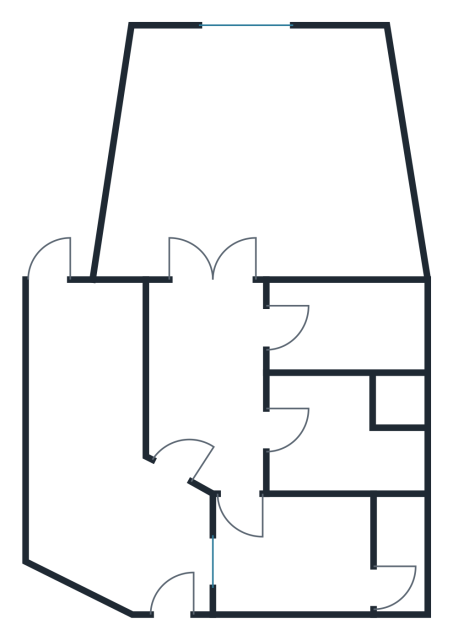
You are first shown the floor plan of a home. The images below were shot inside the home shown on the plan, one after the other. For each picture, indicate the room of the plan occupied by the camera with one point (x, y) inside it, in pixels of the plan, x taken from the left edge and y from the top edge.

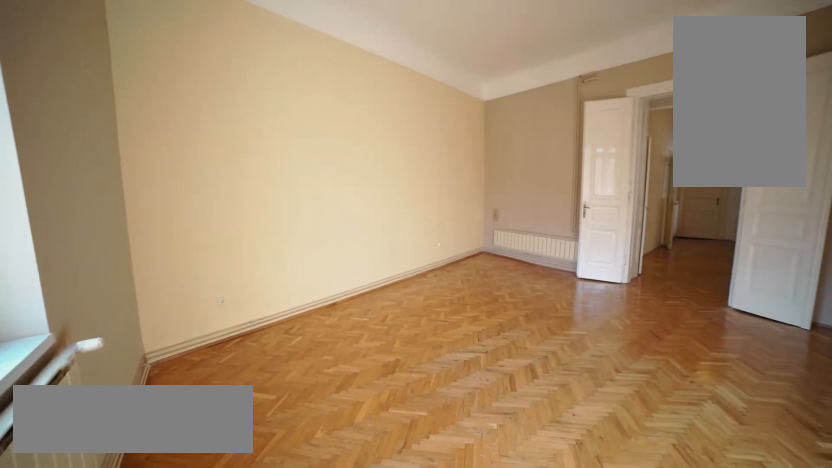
(167, 71)
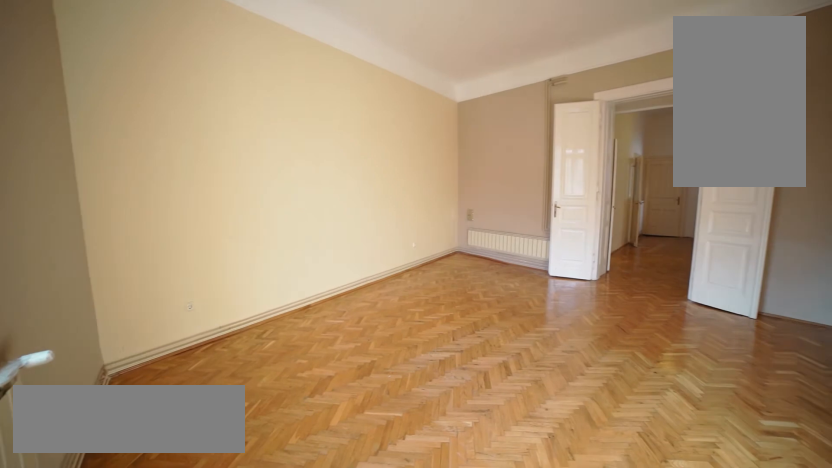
(168, 71)
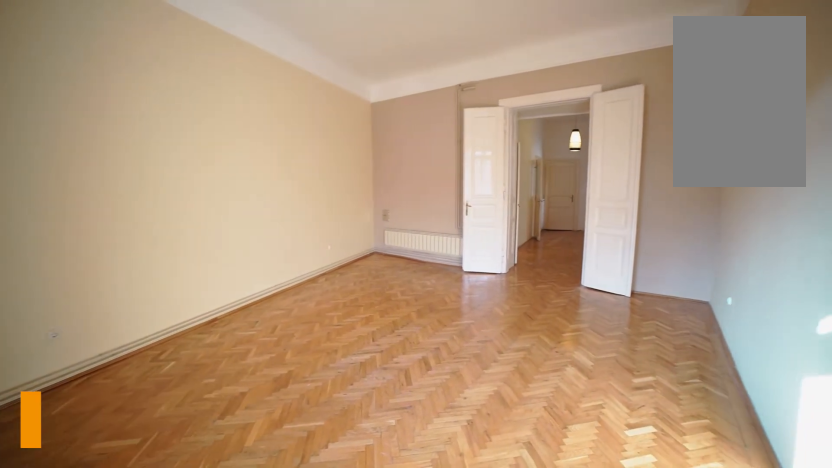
(168, 71)
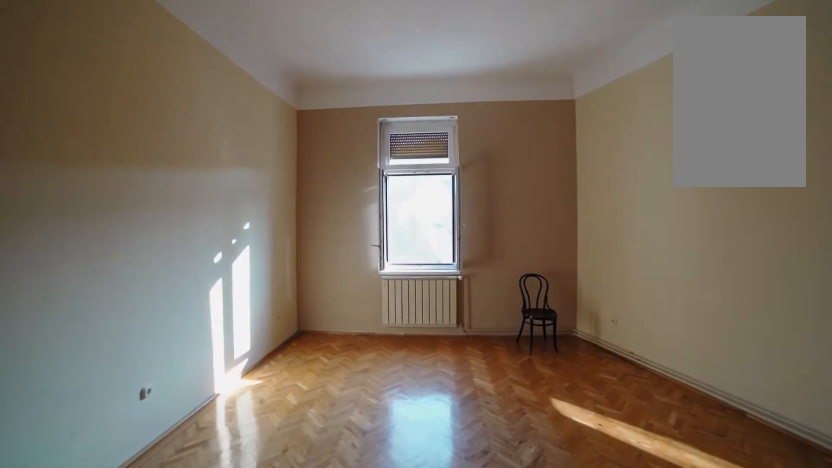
(217, 234)
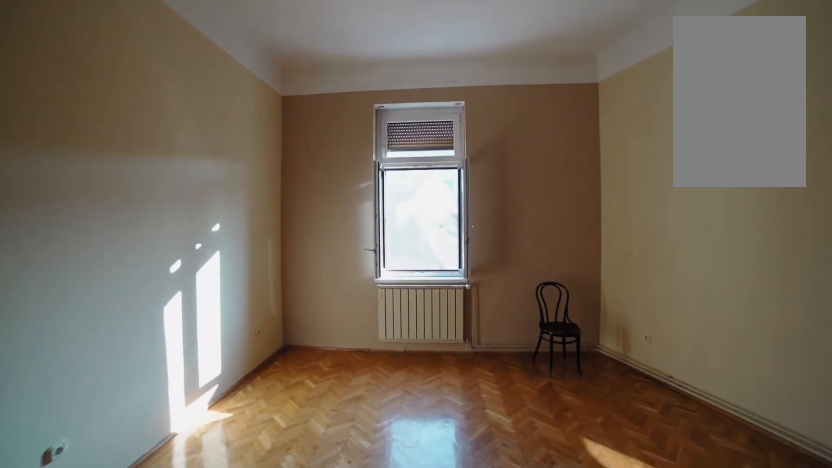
(221, 213)
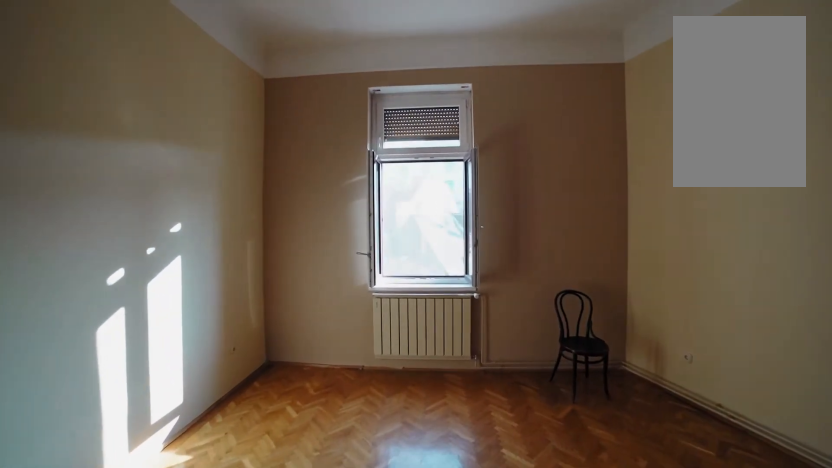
(223, 197)
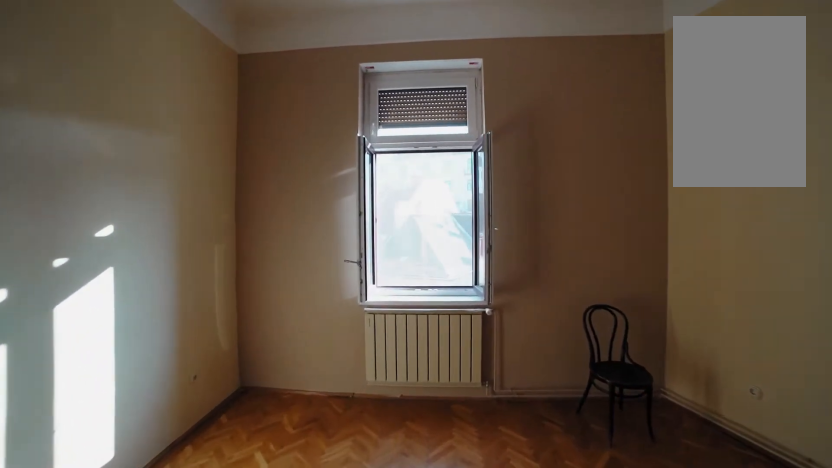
(225, 180)
